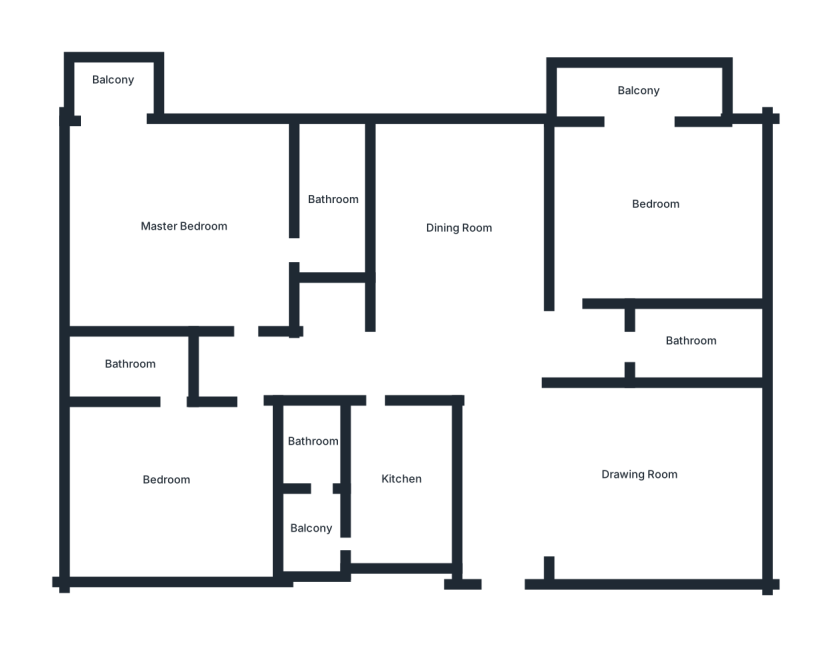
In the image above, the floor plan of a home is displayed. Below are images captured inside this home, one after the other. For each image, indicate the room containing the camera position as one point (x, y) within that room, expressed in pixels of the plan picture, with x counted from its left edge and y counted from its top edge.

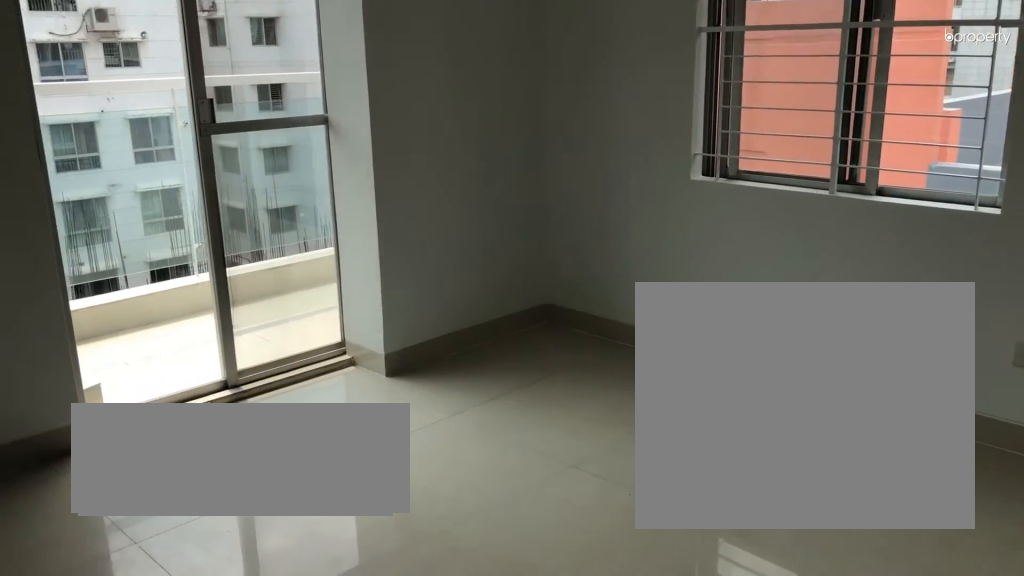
(656, 203)
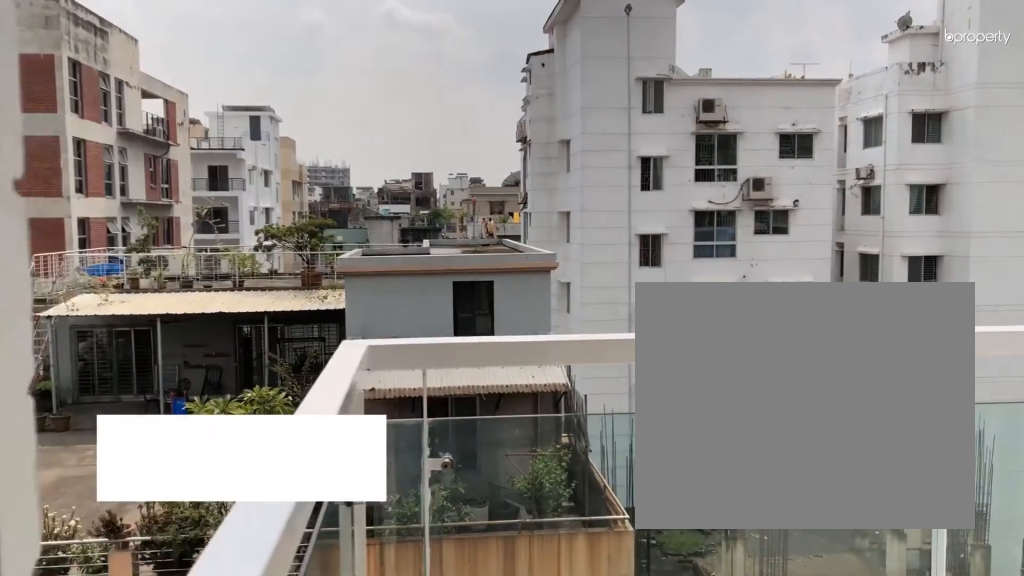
(639, 90)
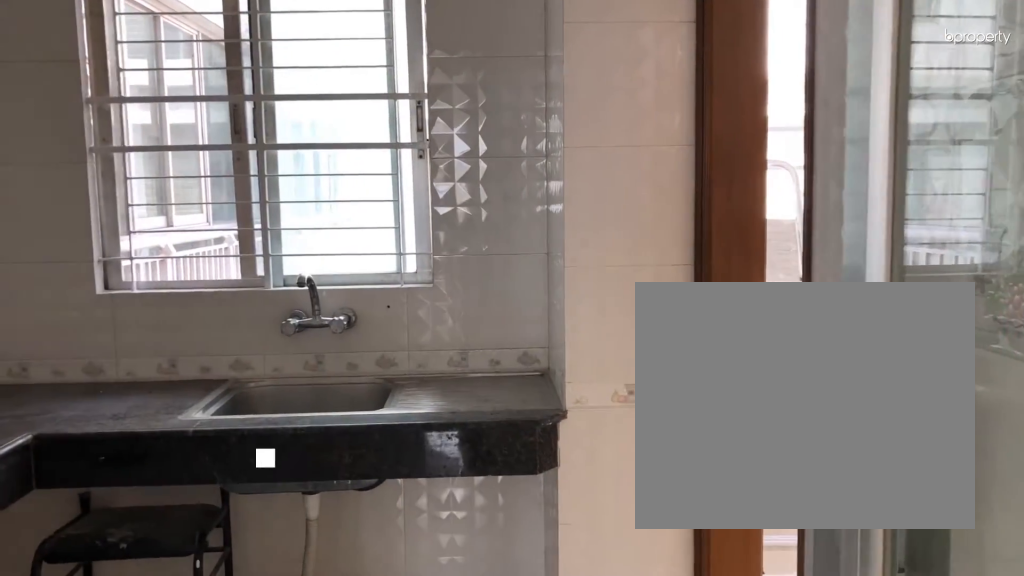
(402, 478)
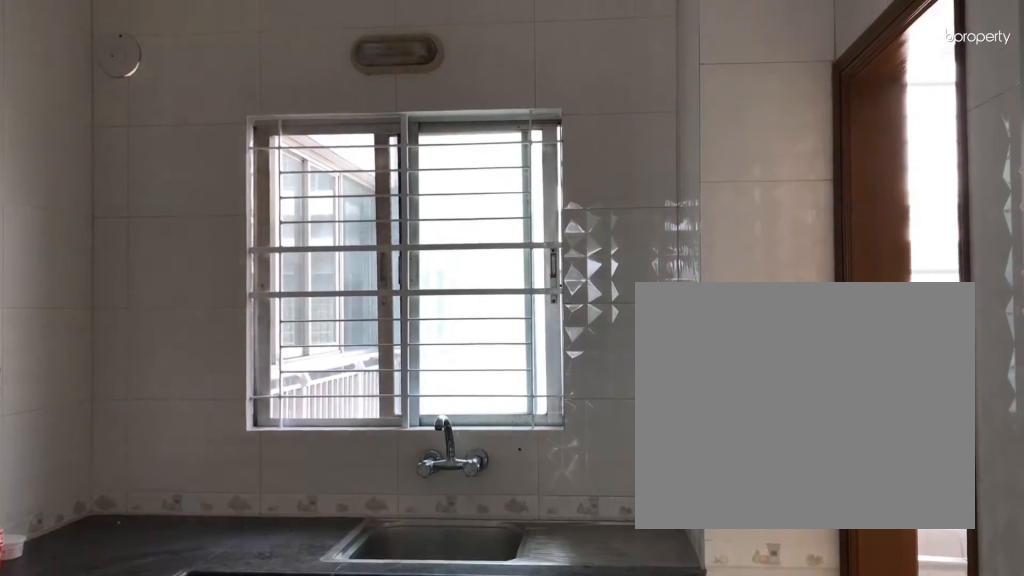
(401, 478)
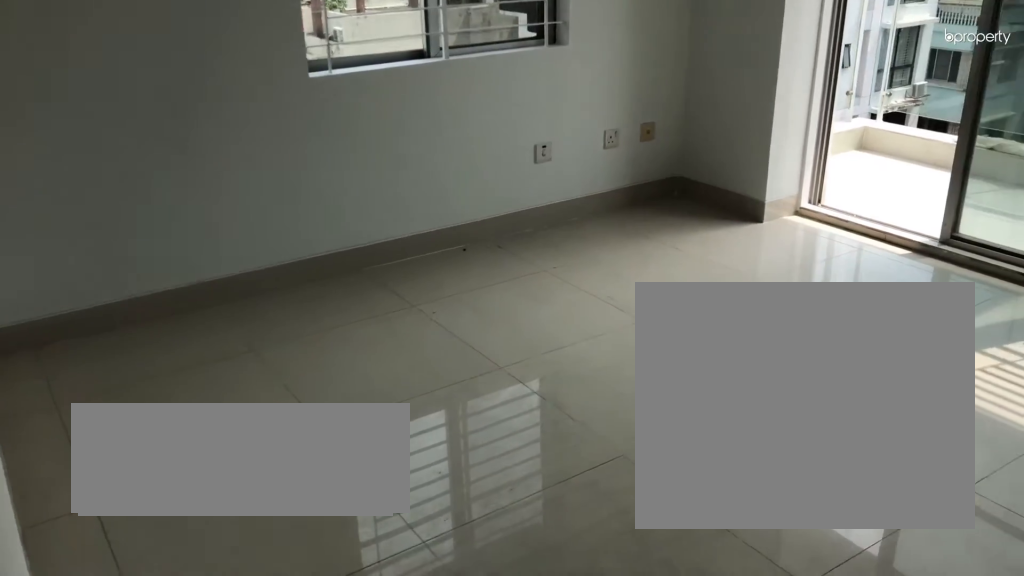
(184, 225)
